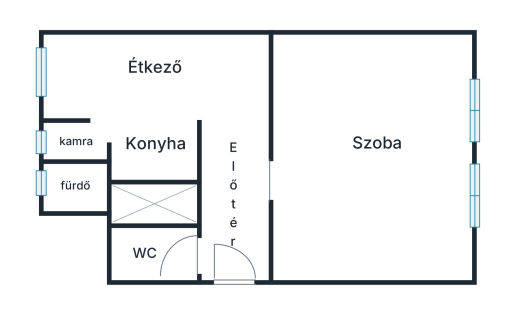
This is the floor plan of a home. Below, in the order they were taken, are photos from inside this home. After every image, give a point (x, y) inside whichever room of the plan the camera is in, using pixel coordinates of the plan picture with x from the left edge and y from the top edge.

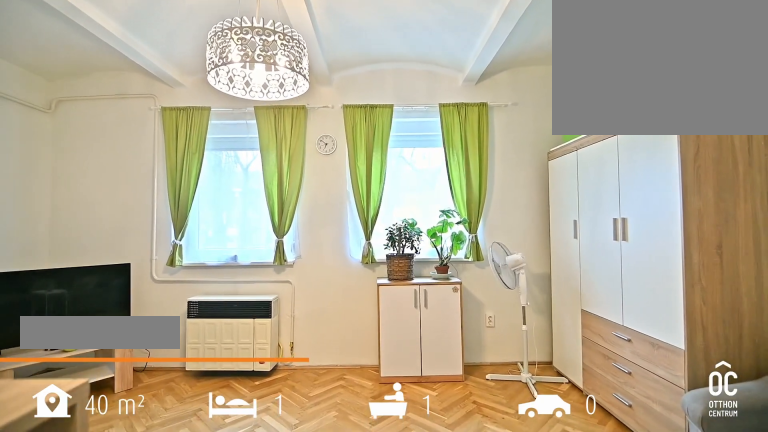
(374, 159)
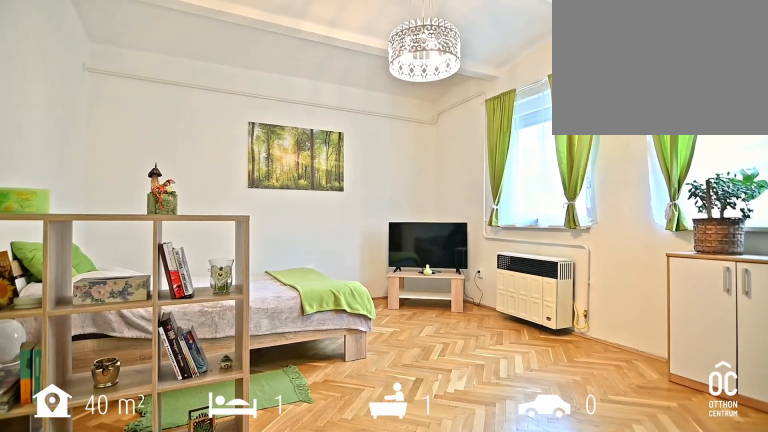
(374, 159)
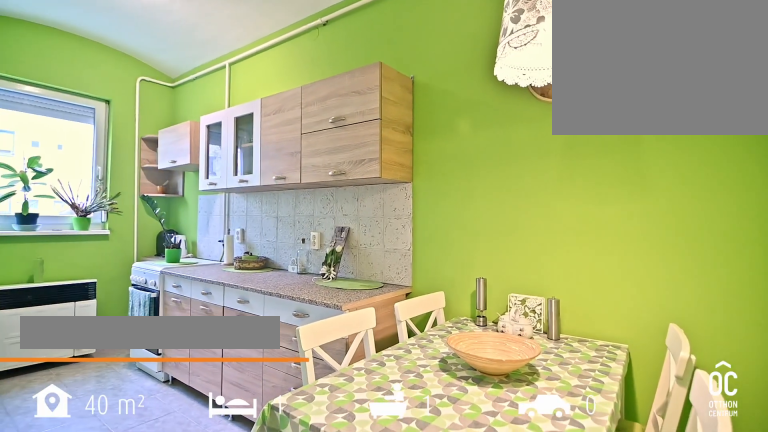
(156, 67)
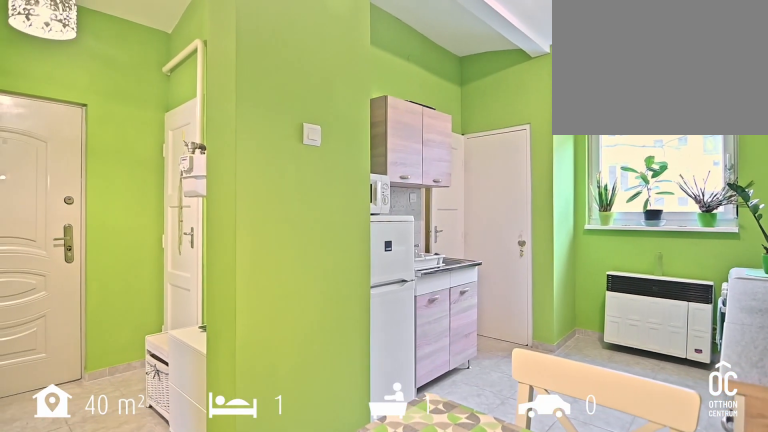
(156, 67)
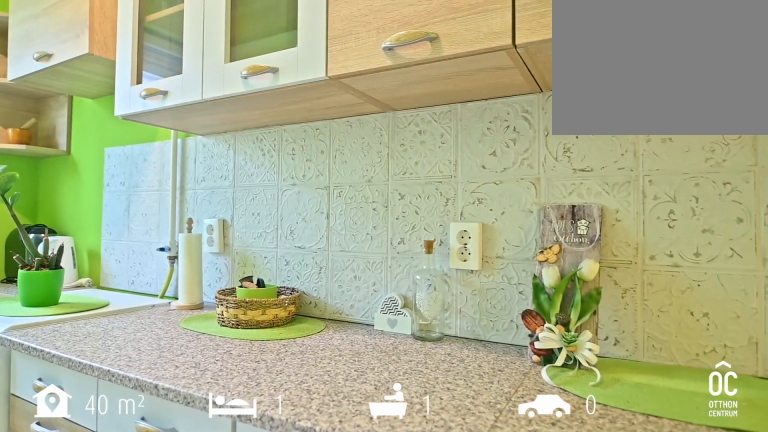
(155, 141)
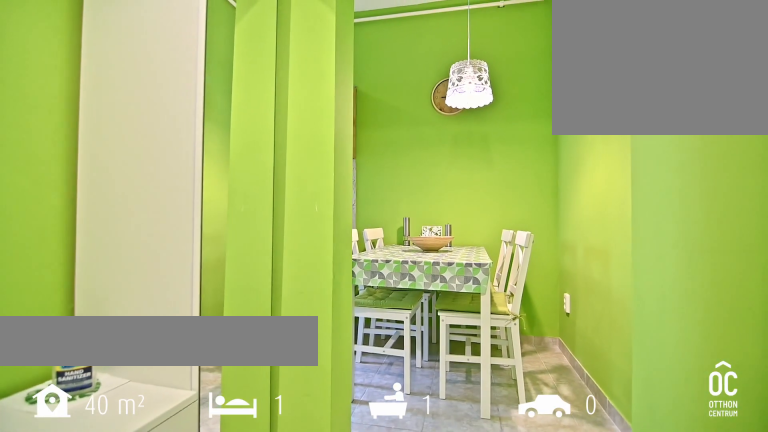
(235, 194)
